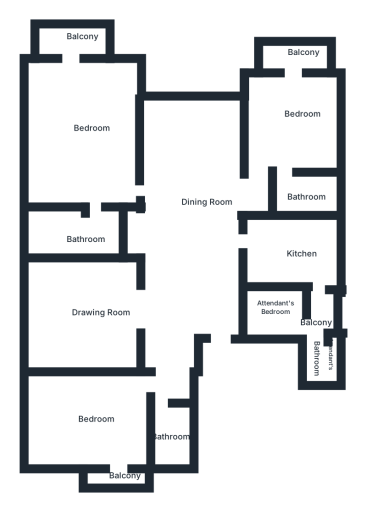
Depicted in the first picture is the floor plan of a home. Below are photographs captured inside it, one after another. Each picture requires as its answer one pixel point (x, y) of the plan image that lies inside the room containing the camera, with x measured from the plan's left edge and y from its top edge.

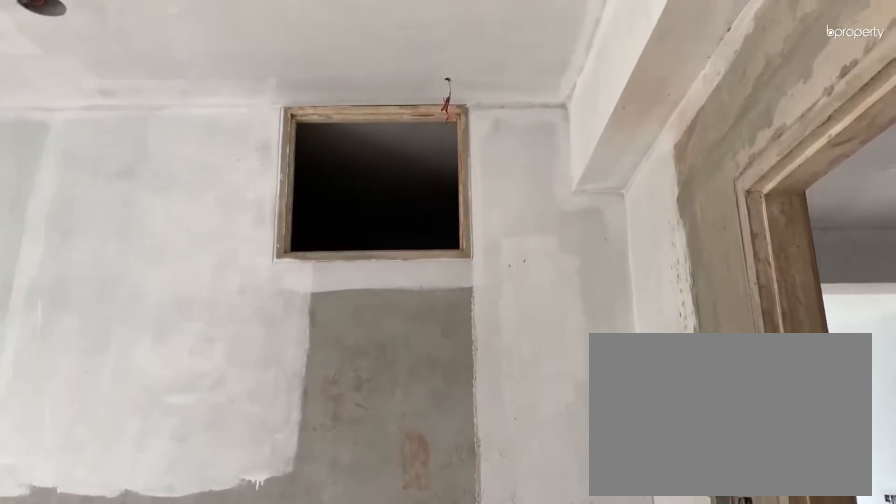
(88, 311)
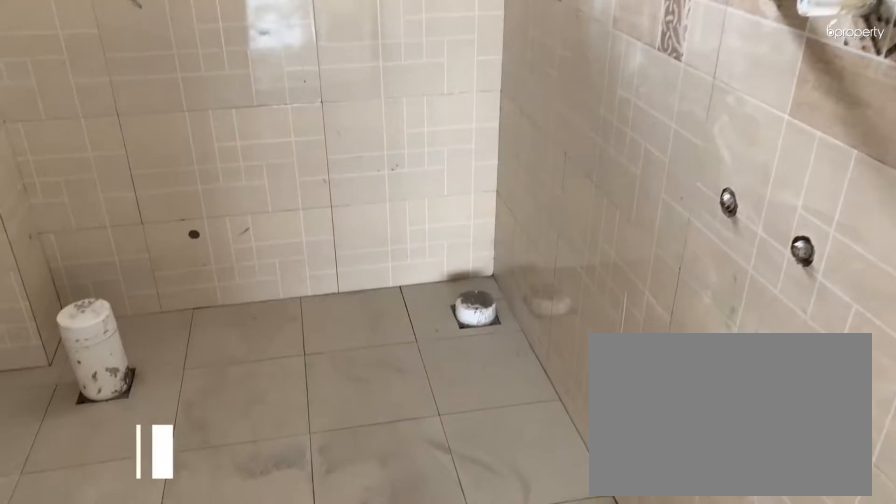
(163, 433)
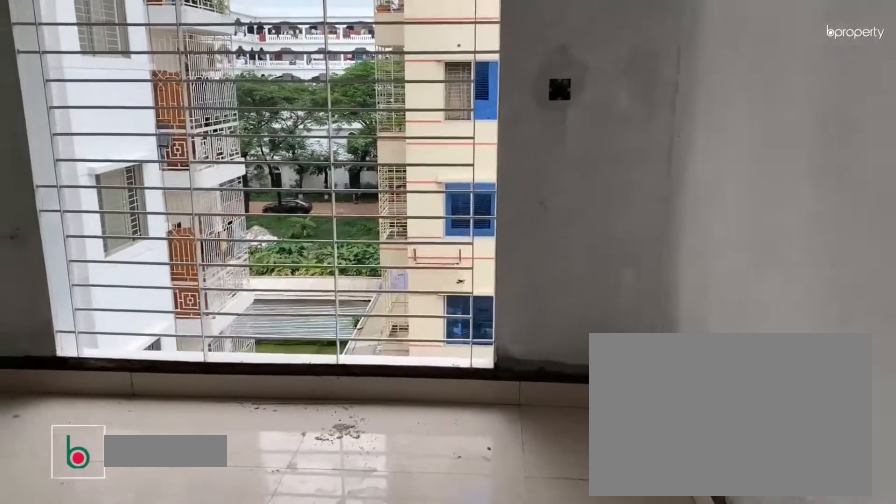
(101, 412)
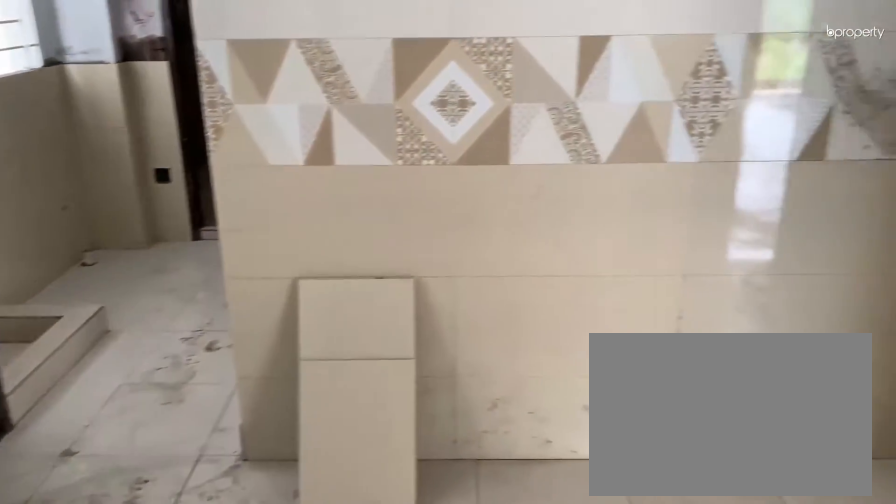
(295, 245)
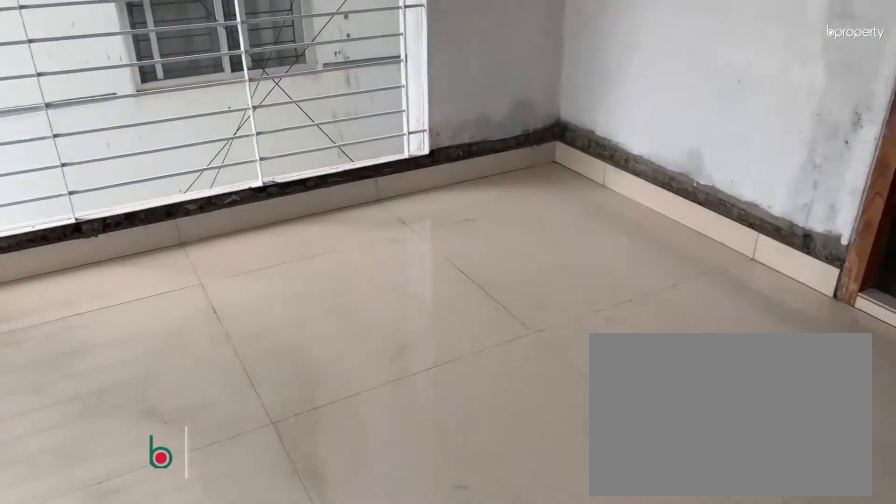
(293, 128)
